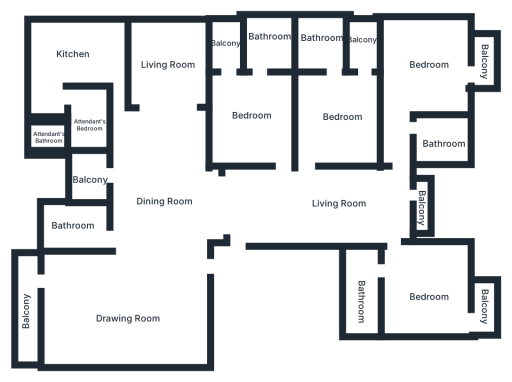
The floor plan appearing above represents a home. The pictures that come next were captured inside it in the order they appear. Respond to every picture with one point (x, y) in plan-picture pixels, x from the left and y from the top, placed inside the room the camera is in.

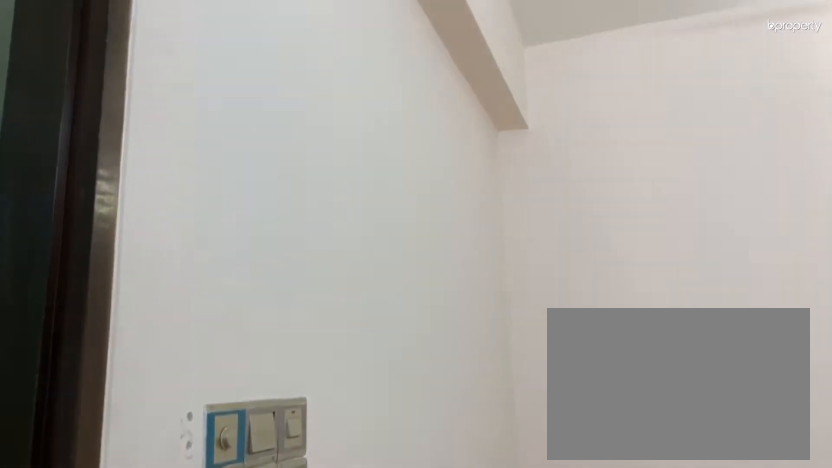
(249, 108)
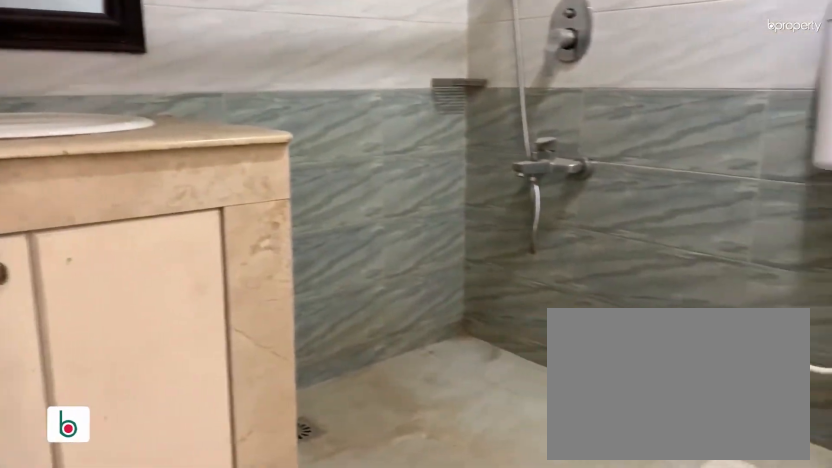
(264, 41)
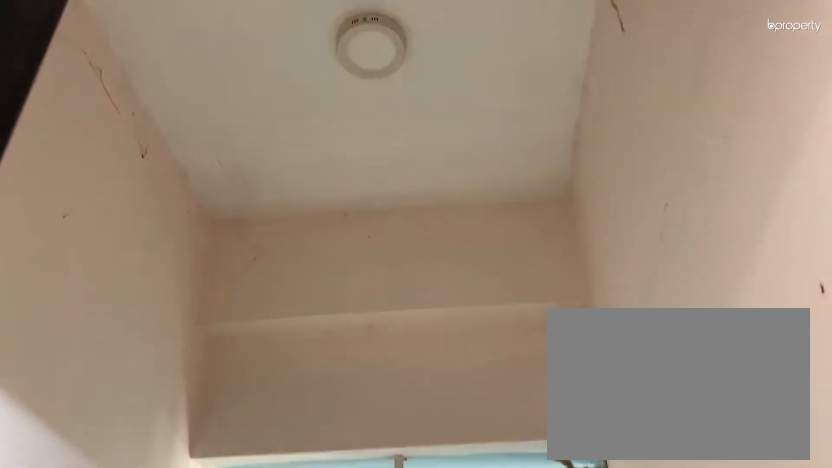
(225, 45)
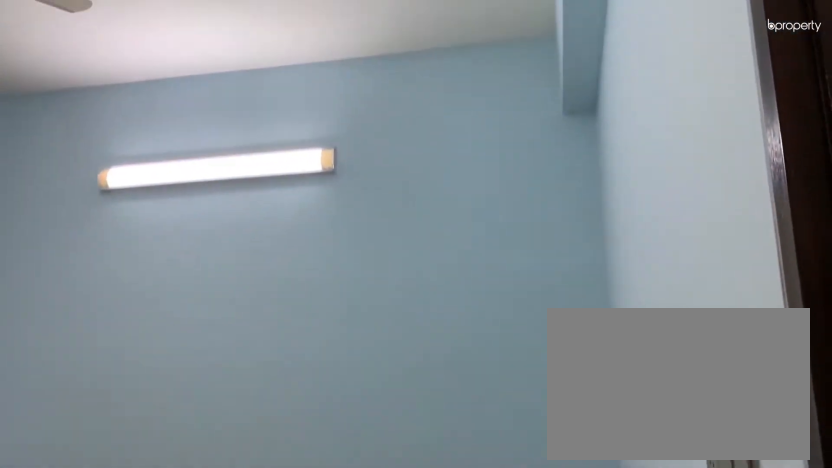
(341, 113)
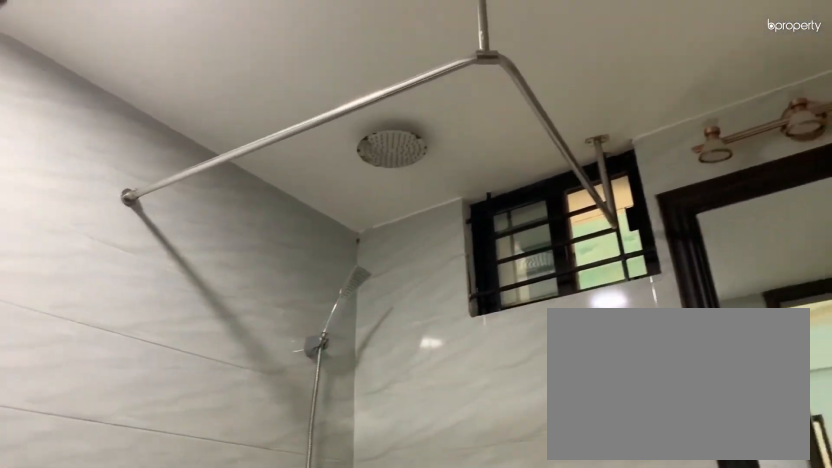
(322, 42)
